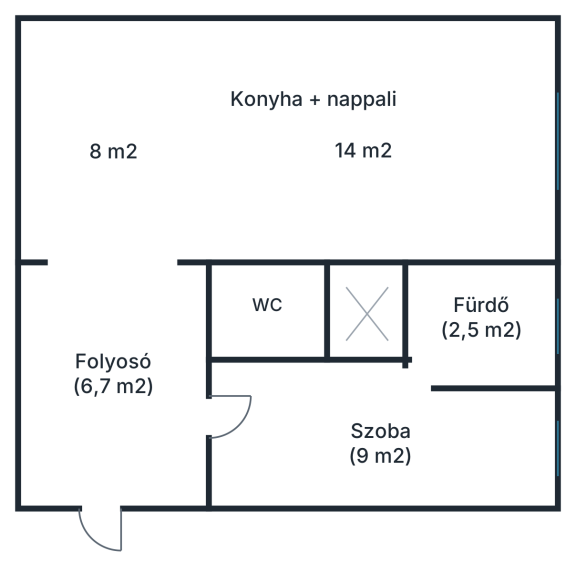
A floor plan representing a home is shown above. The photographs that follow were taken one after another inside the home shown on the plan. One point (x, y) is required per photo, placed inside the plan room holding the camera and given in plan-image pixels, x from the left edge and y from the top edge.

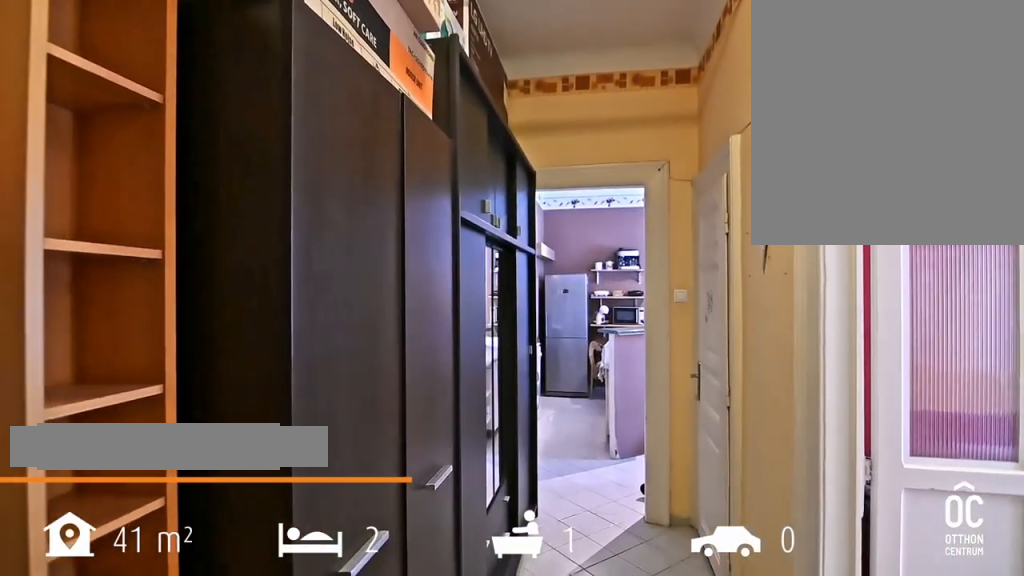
(110, 371)
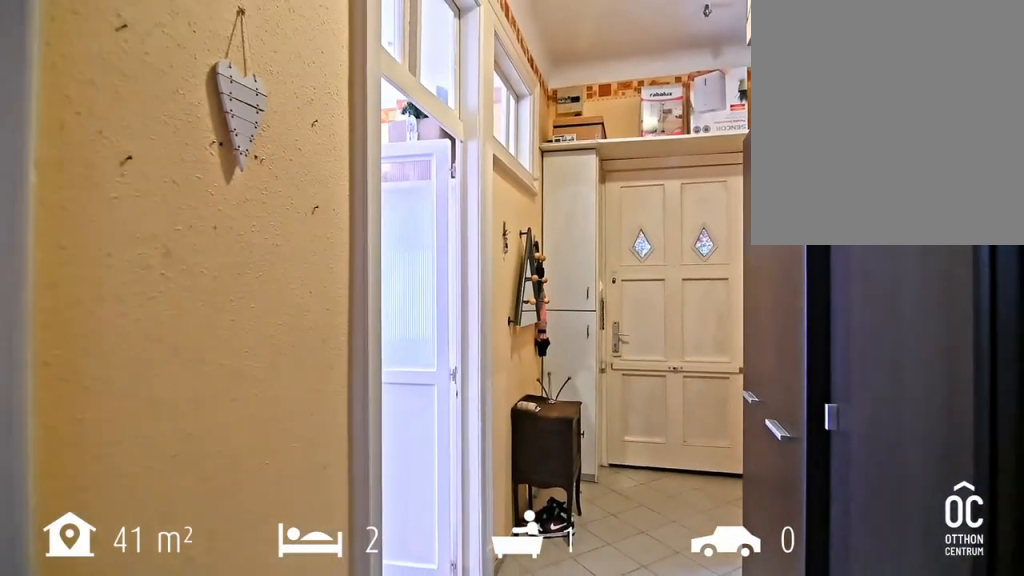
(110, 371)
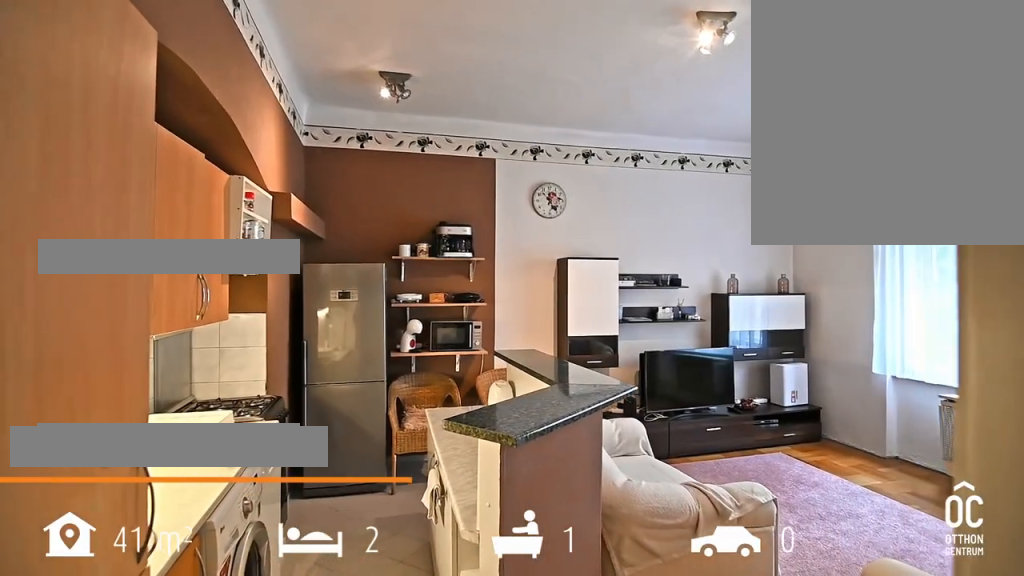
(112, 253)
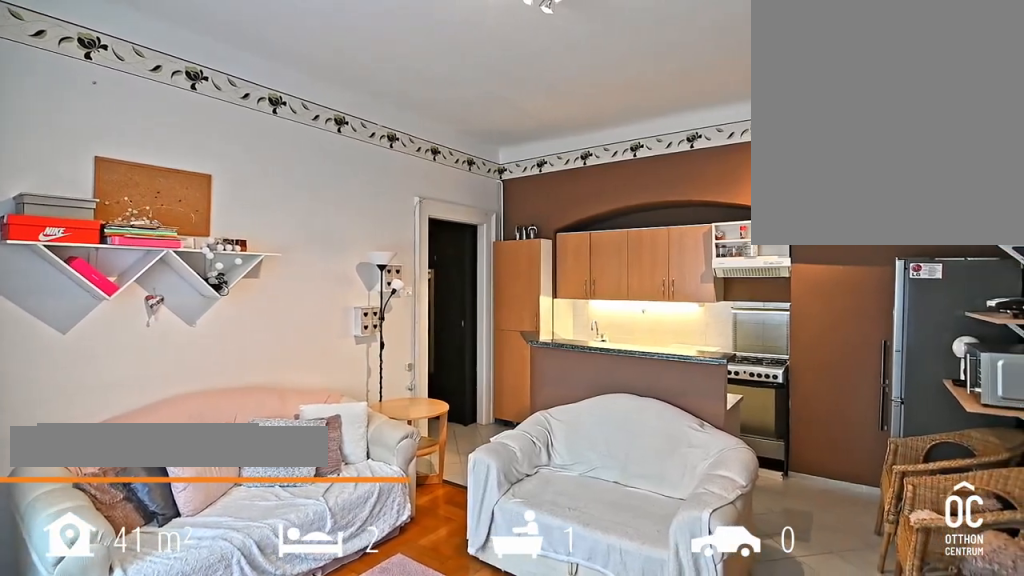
(366, 141)
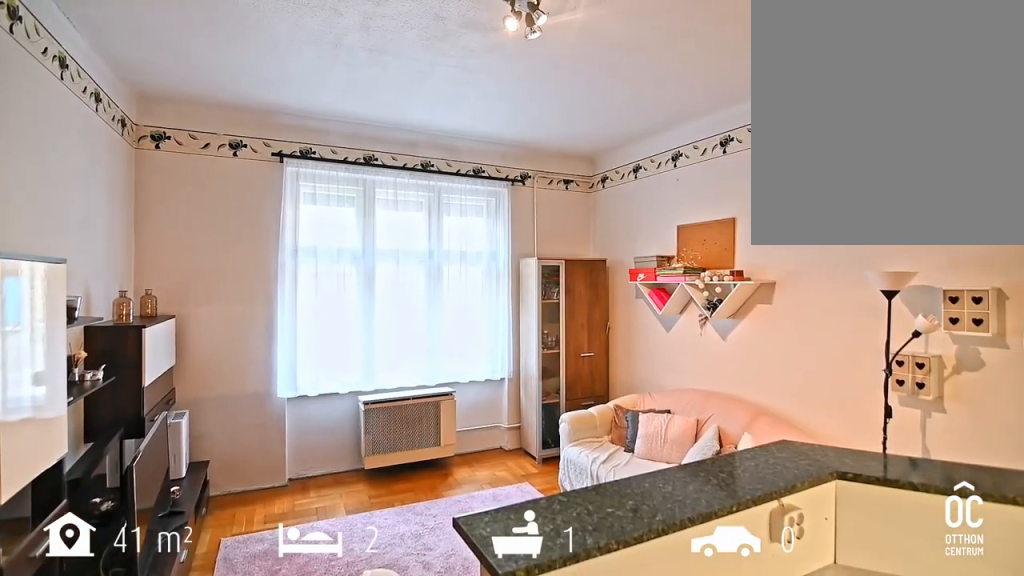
(366, 141)
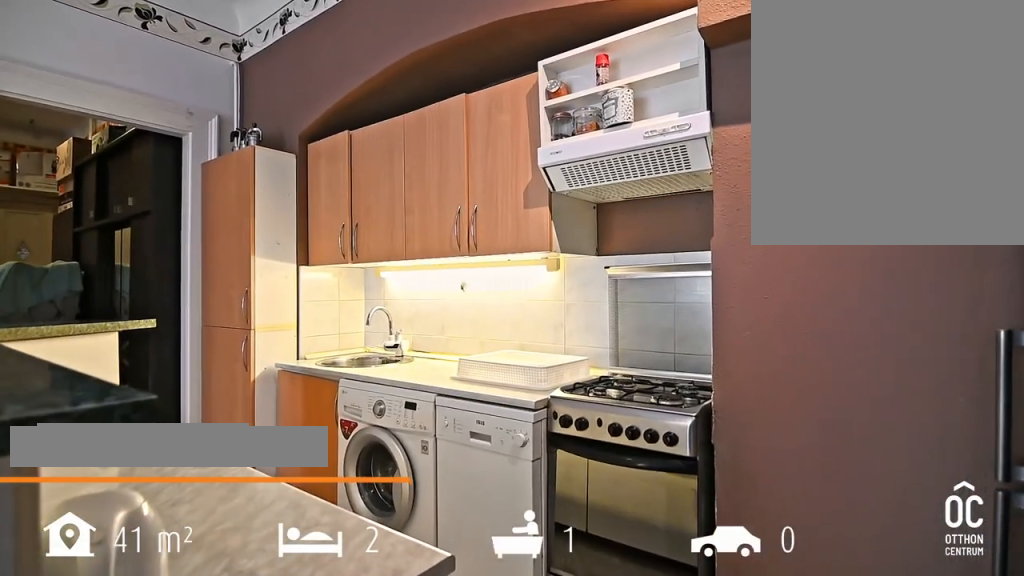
(111, 150)
